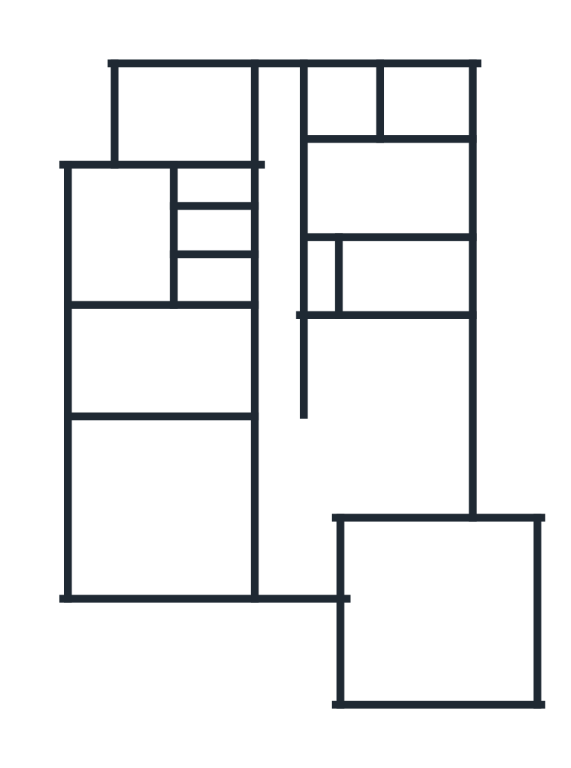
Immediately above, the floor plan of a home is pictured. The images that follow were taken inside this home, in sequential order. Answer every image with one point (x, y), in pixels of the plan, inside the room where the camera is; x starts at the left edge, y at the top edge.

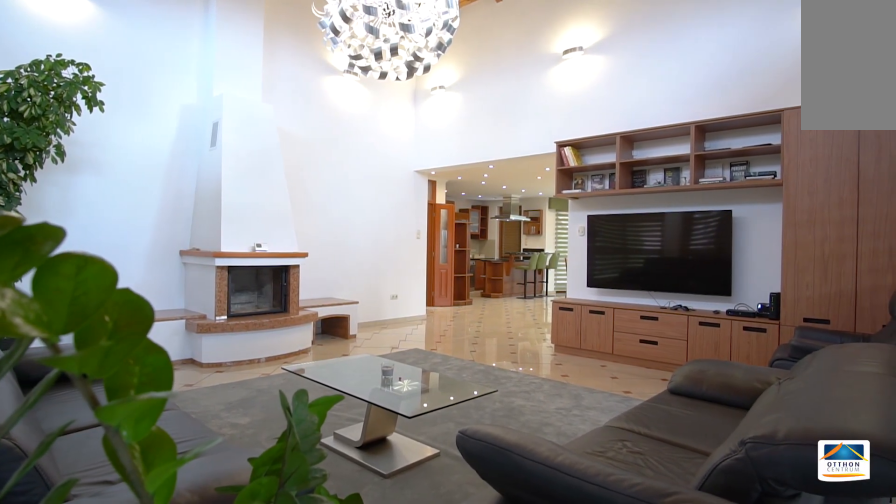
(166, 509)
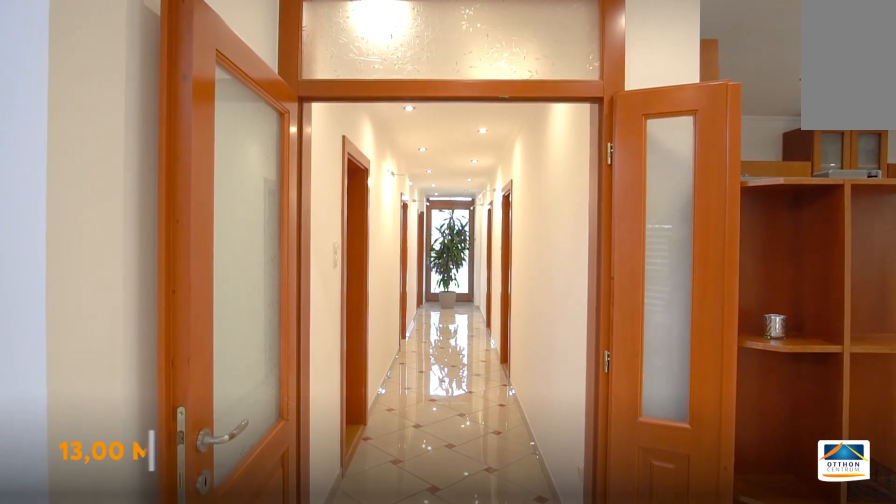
(285, 321)
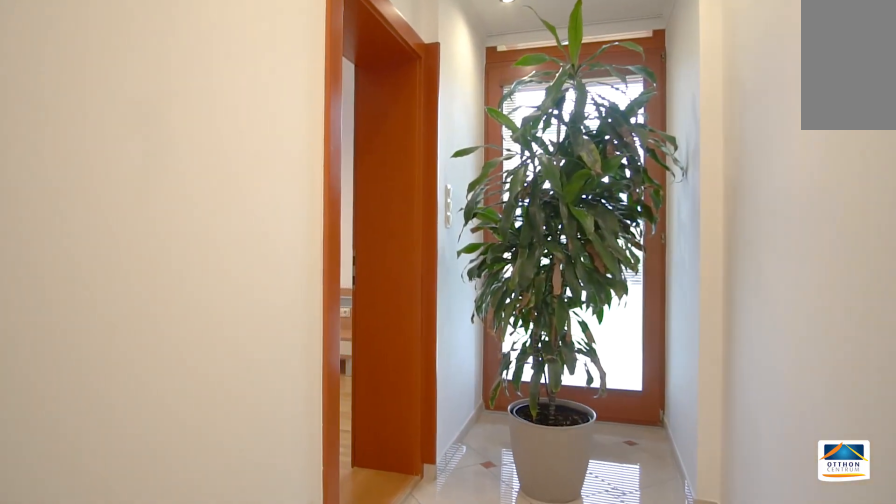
(285, 322)
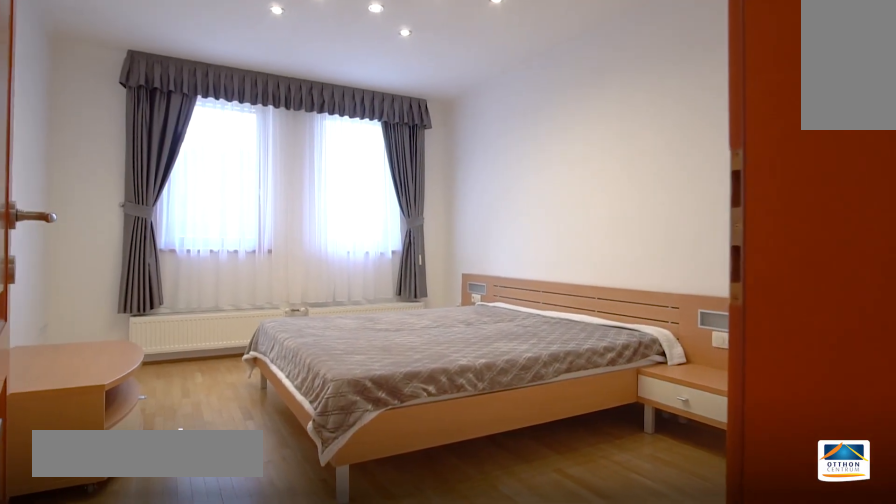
(187, 115)
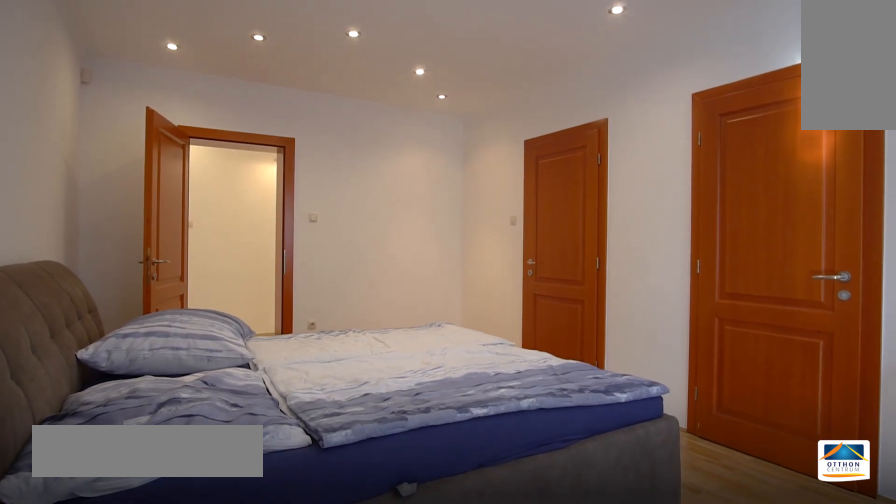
(408, 196)
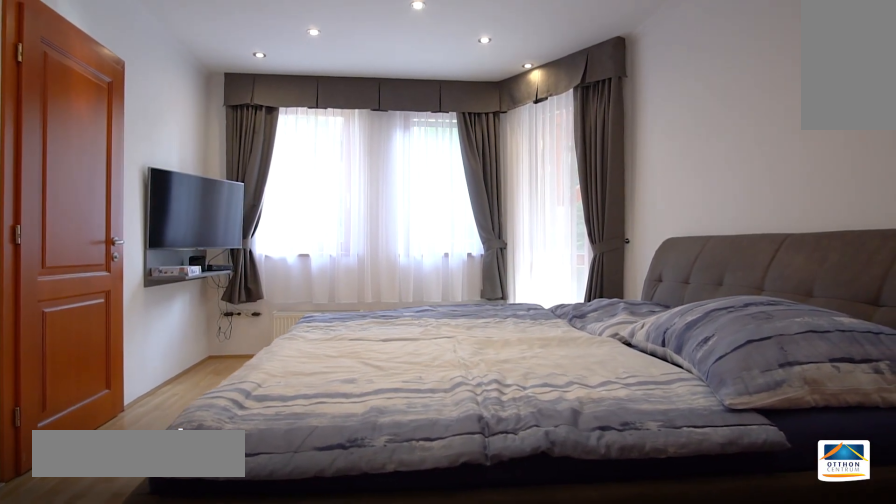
(408, 196)
